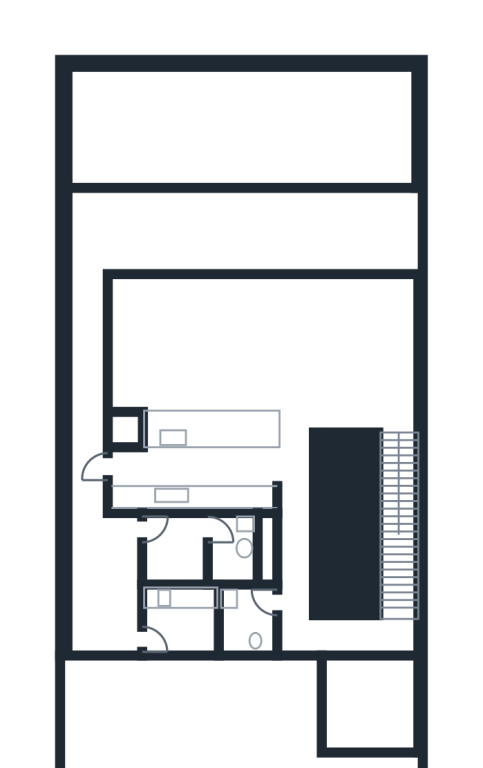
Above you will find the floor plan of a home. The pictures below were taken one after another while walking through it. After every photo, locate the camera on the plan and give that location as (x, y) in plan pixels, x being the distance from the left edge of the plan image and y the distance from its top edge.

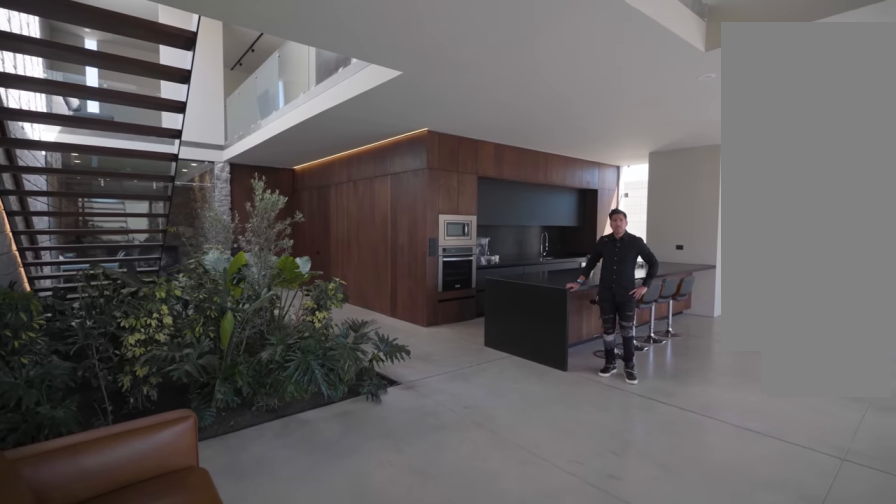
(322, 305)
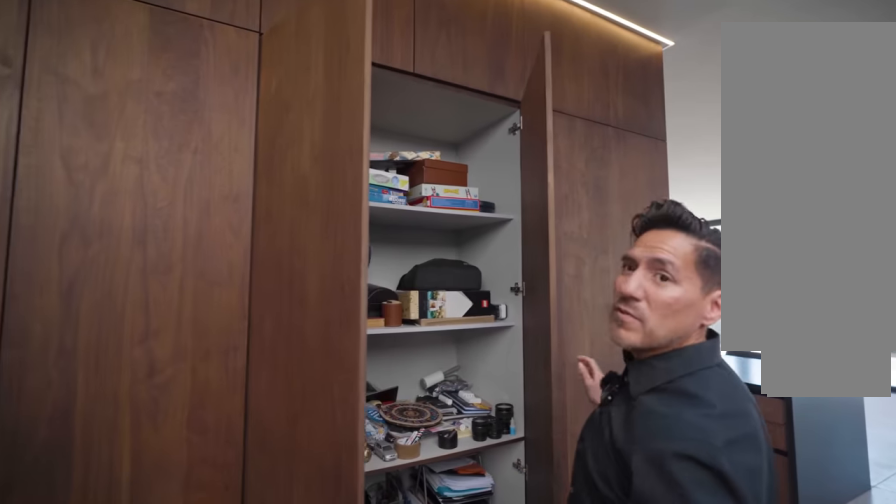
(298, 583)
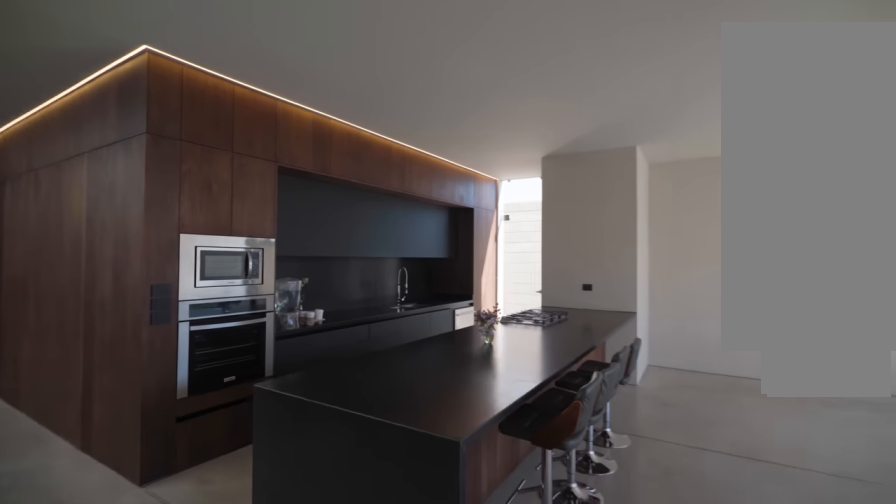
(234, 394)
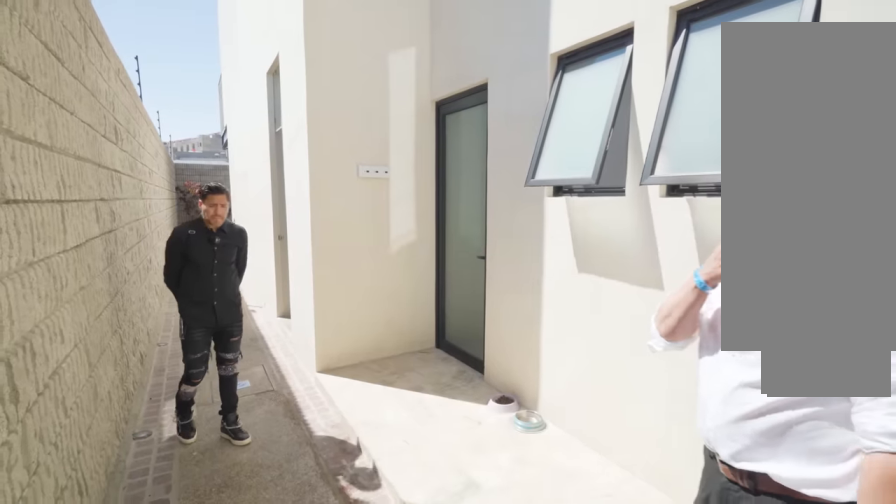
(99, 626)
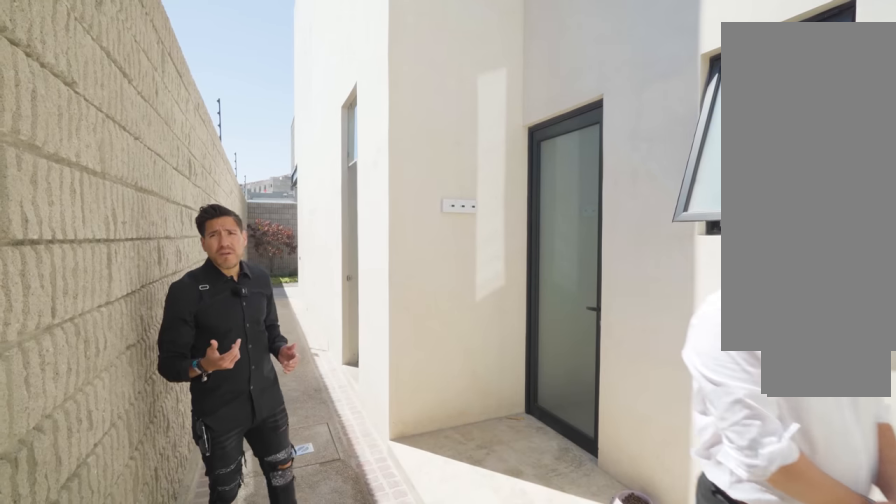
(94, 620)
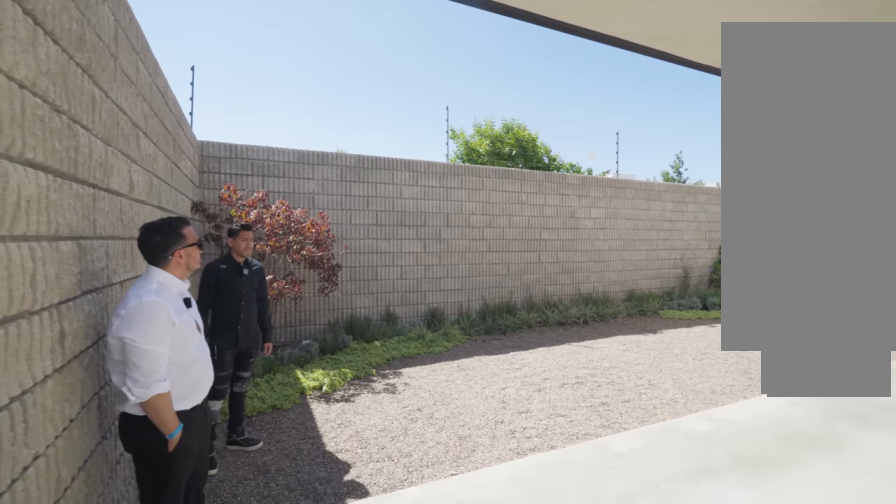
(86, 271)
